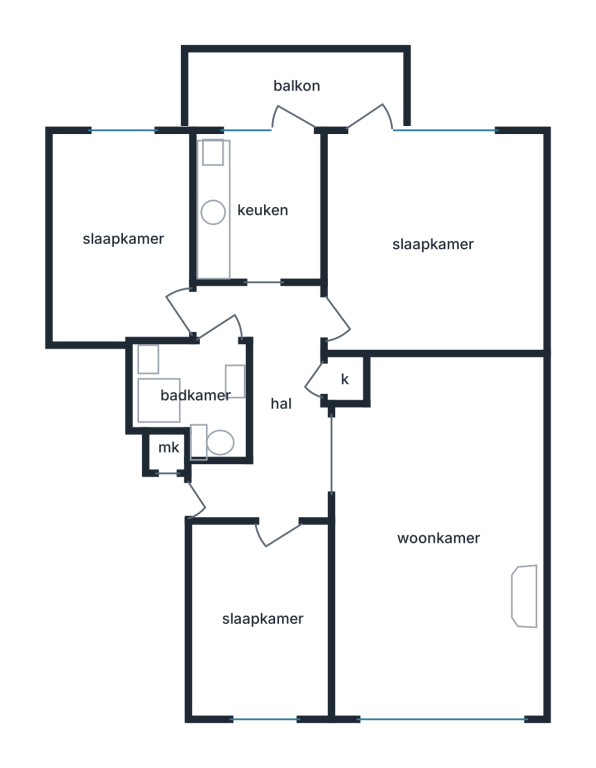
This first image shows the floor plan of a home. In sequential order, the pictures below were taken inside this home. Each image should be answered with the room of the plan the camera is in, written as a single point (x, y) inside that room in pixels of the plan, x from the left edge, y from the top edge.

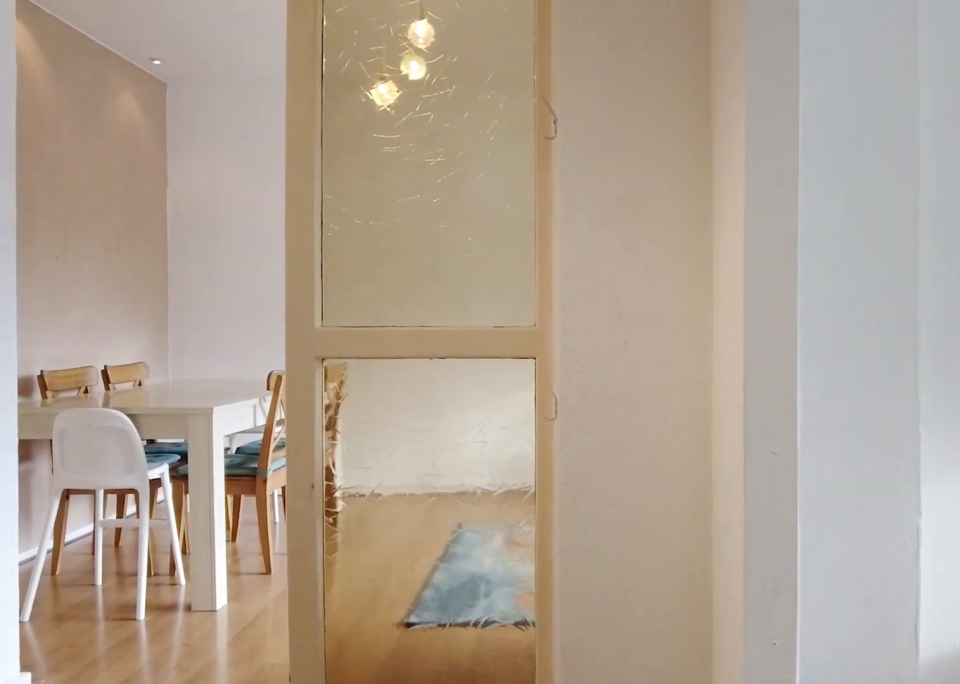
(271, 402)
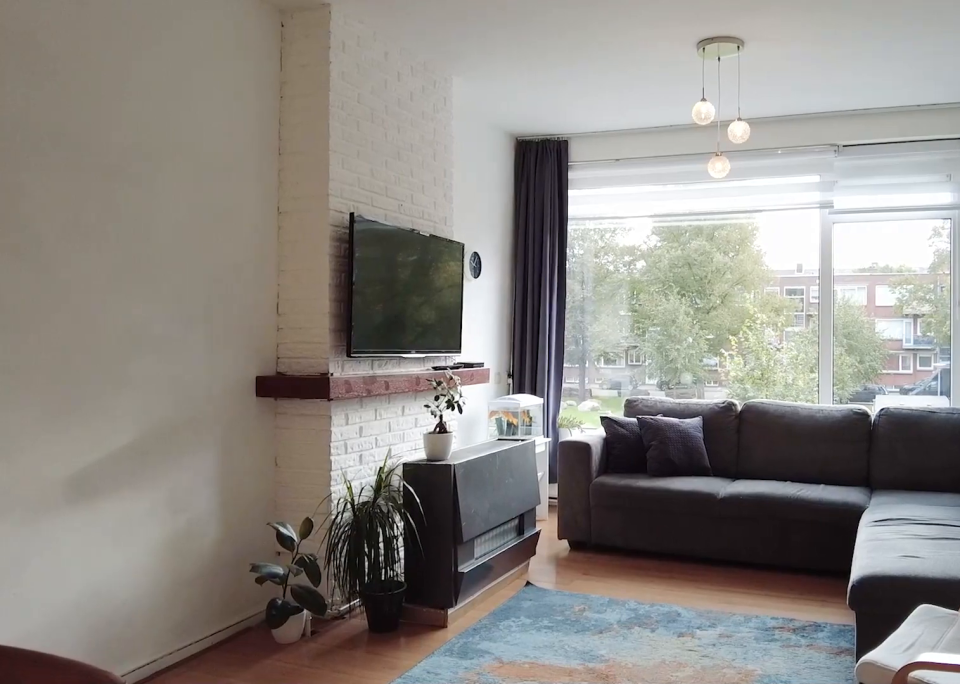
(437, 536)
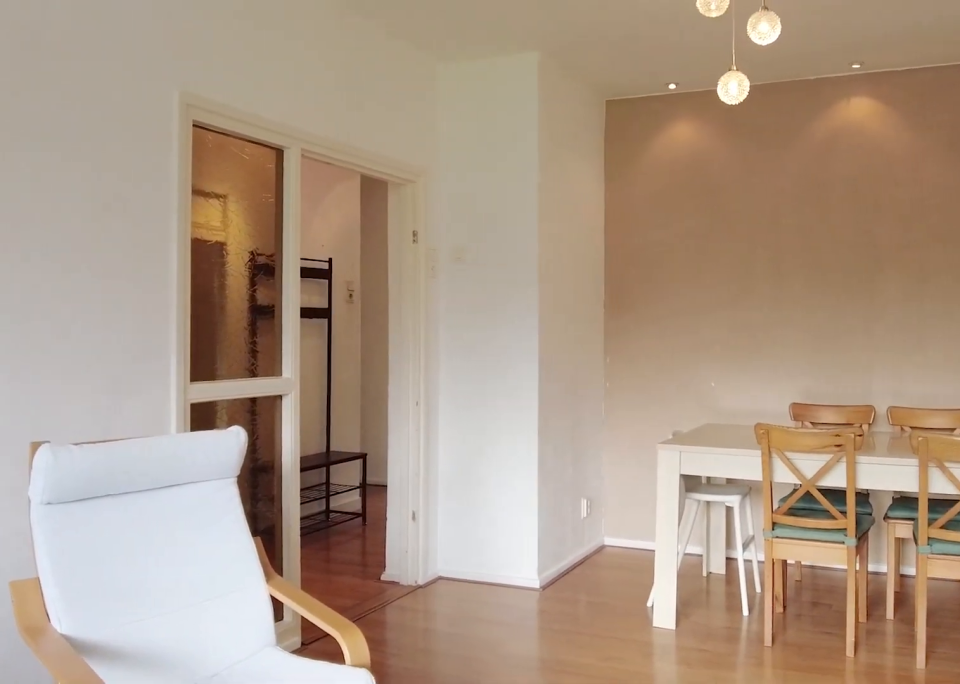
(437, 536)
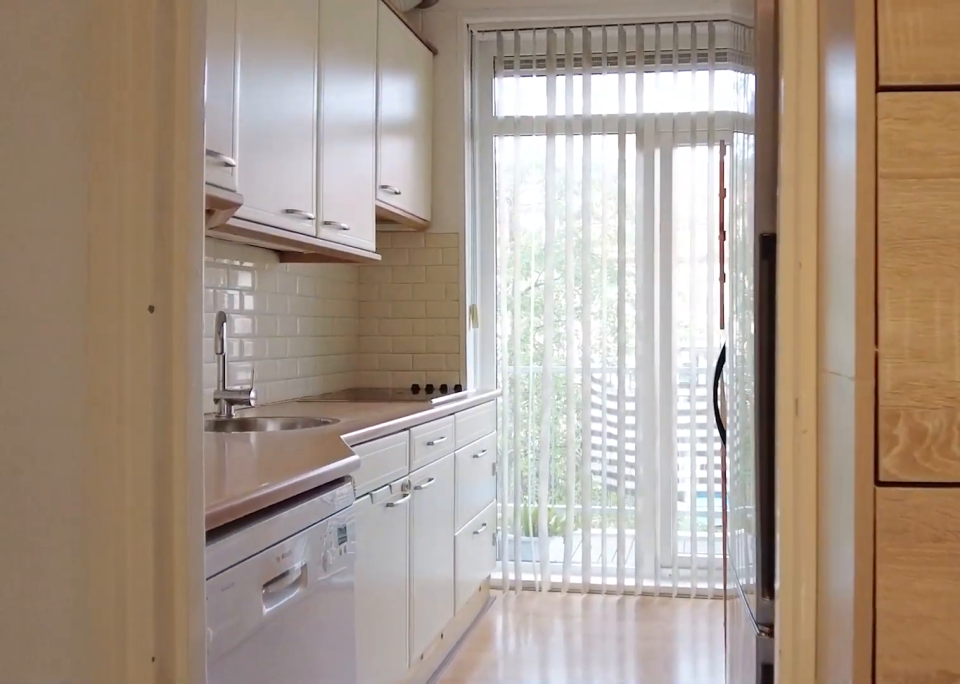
(271, 402)
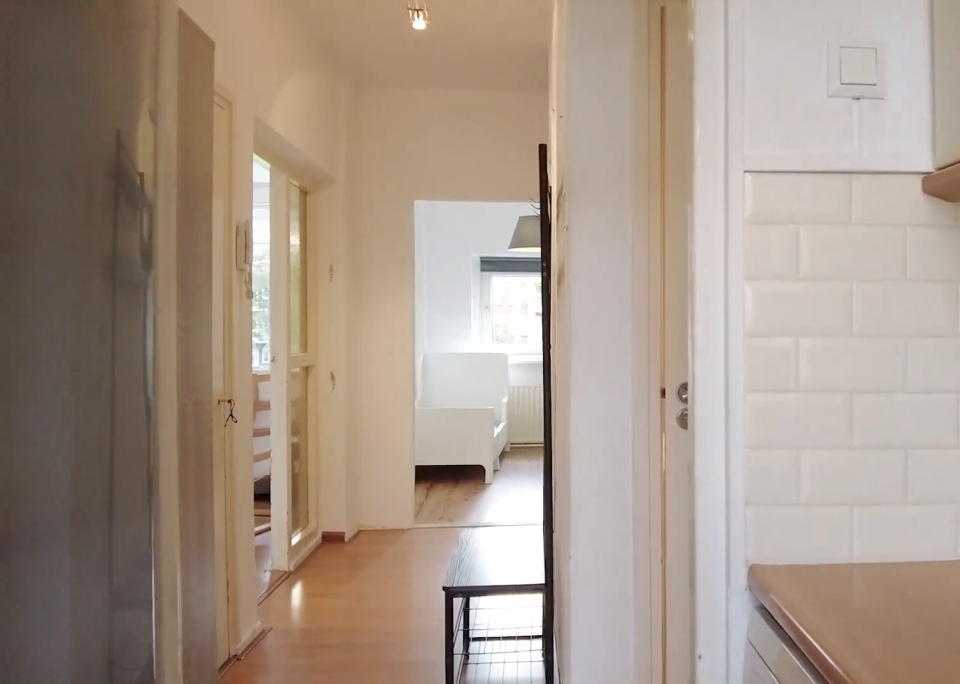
(260, 210)
